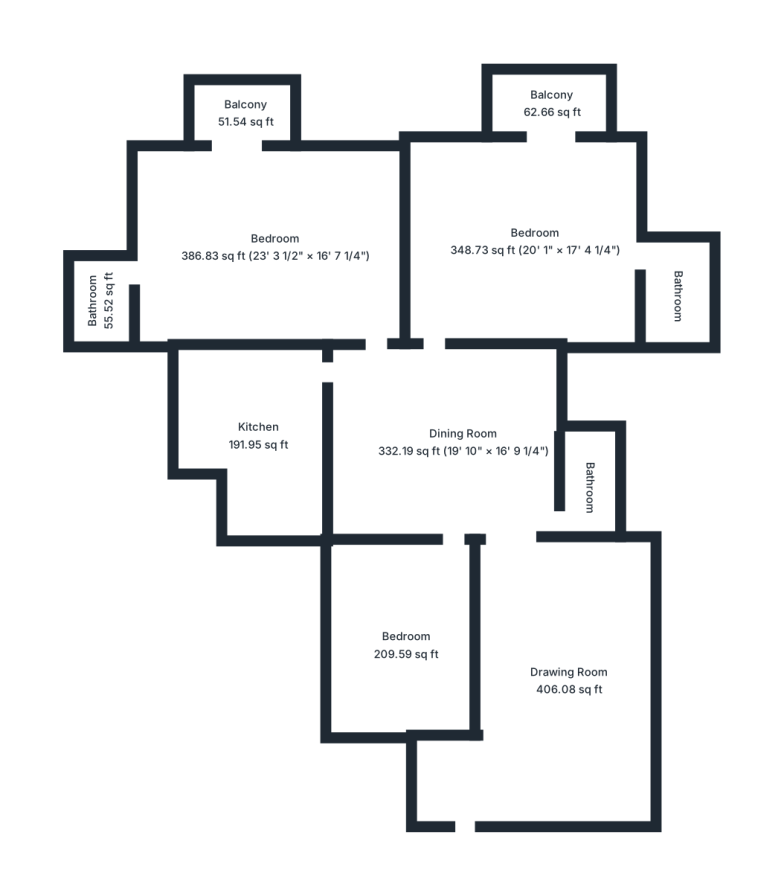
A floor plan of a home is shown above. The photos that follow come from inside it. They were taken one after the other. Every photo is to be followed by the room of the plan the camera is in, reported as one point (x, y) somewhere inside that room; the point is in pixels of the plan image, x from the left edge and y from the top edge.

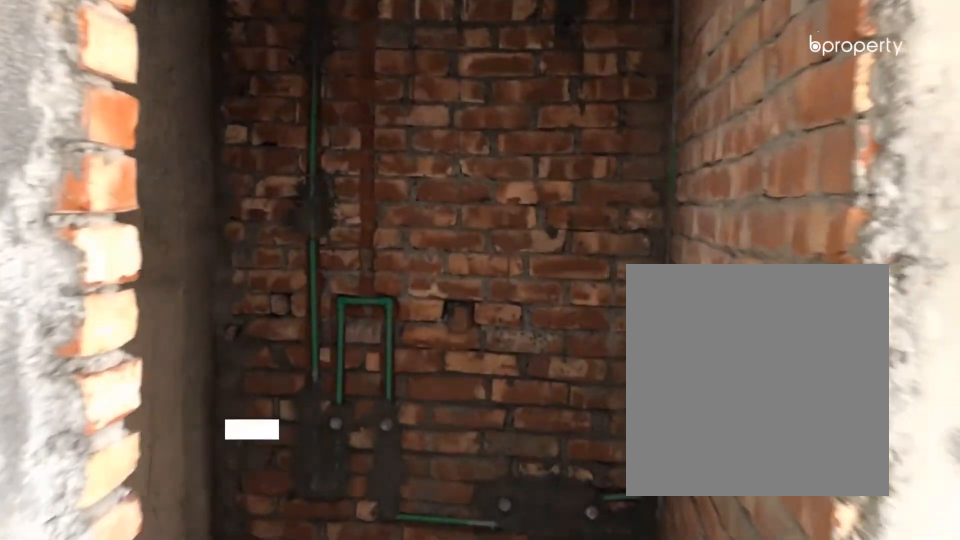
(106, 298)
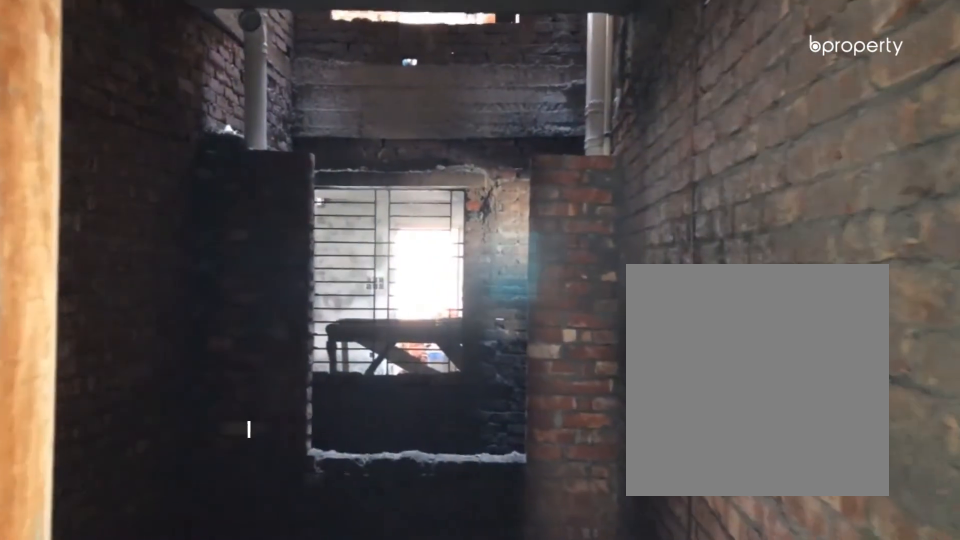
(263, 434)
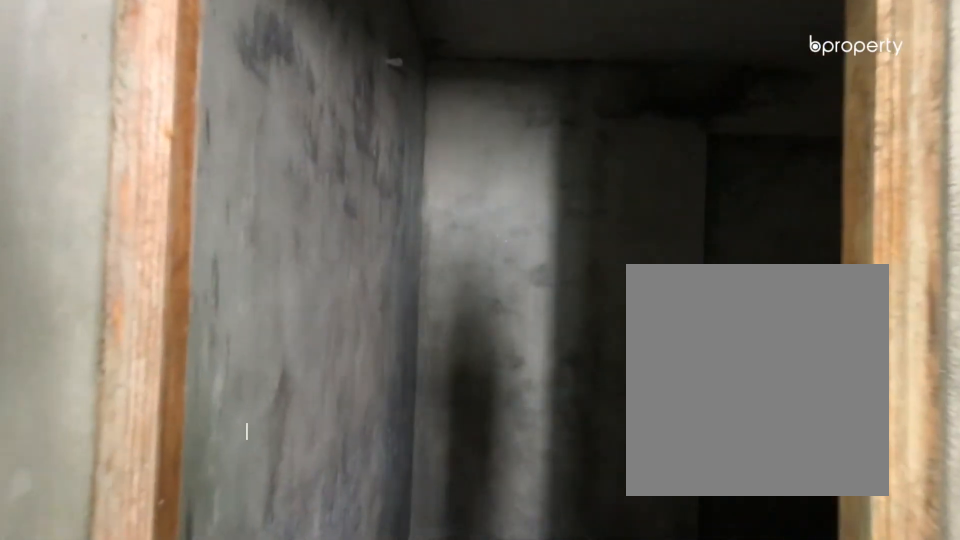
(409, 648)
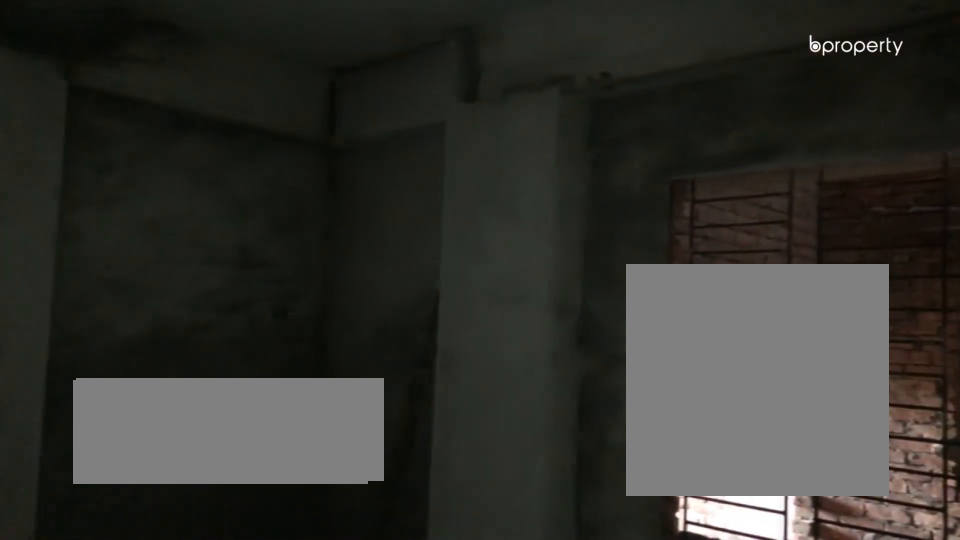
(409, 648)
